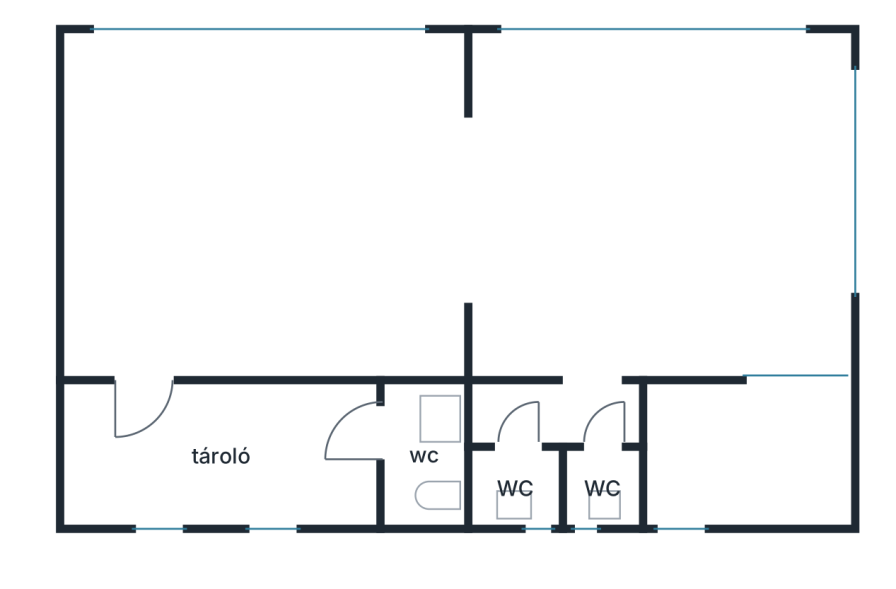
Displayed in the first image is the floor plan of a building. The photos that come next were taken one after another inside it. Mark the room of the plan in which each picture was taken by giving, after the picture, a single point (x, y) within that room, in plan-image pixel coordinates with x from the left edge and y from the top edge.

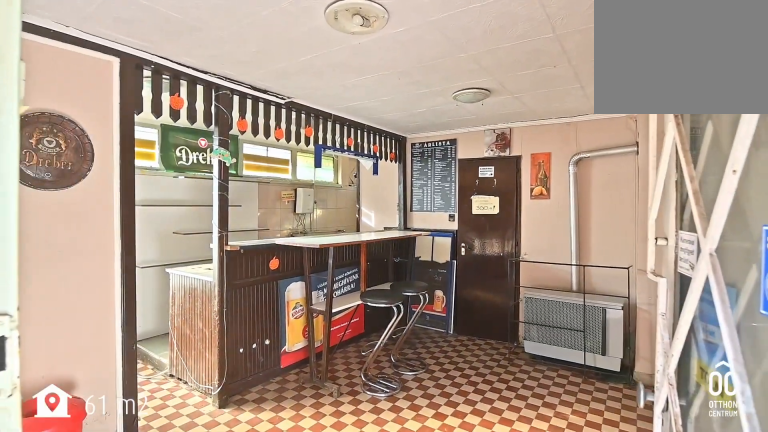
(574, 74)
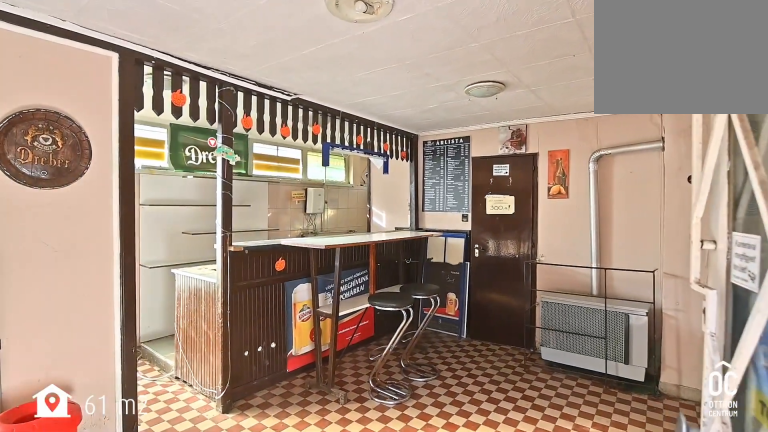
(574, 74)
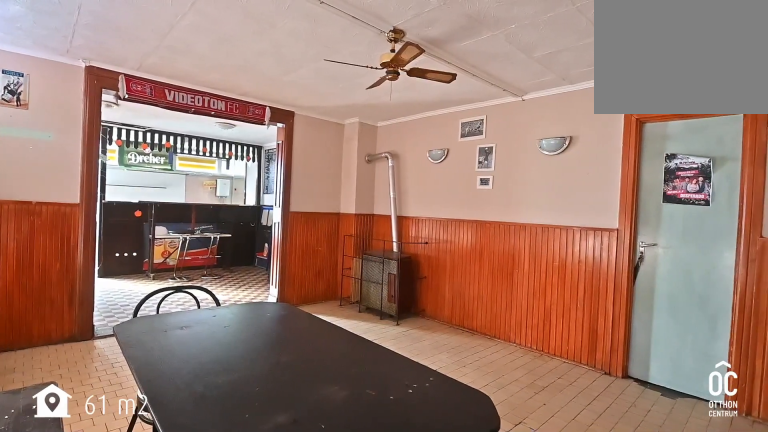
(270, 201)
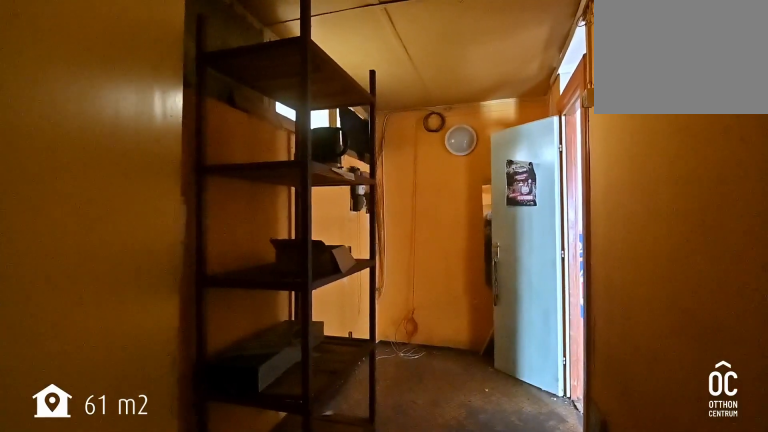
(242, 454)
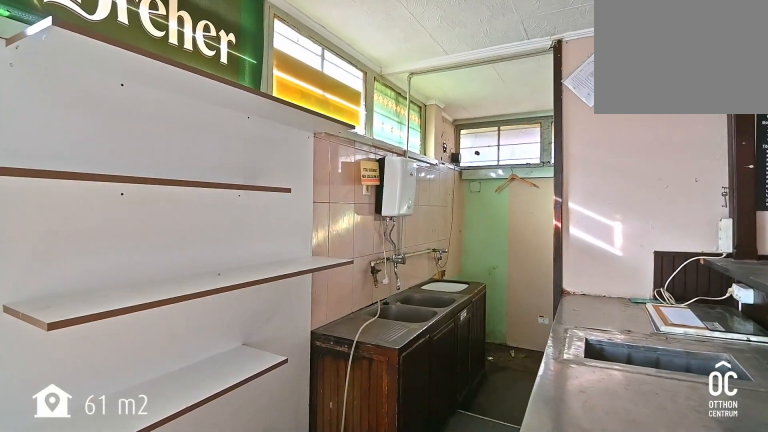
(750, 214)
